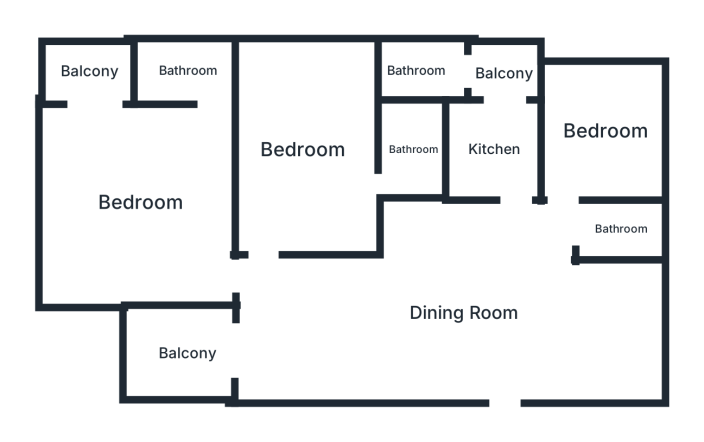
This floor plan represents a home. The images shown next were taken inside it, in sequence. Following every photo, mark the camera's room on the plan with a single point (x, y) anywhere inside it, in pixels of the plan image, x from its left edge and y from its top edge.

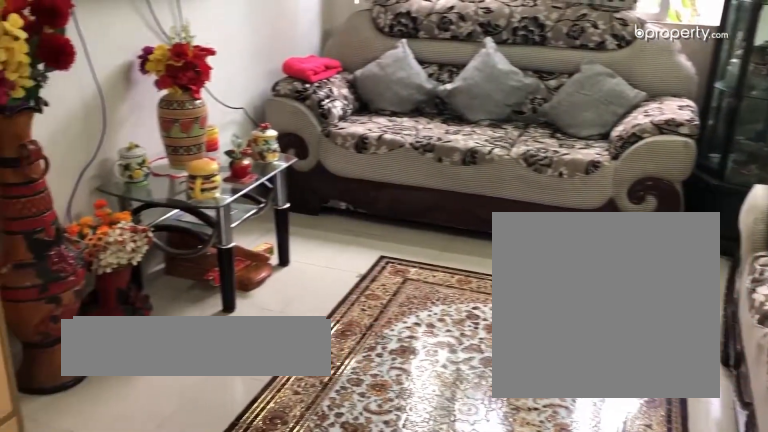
(479, 295)
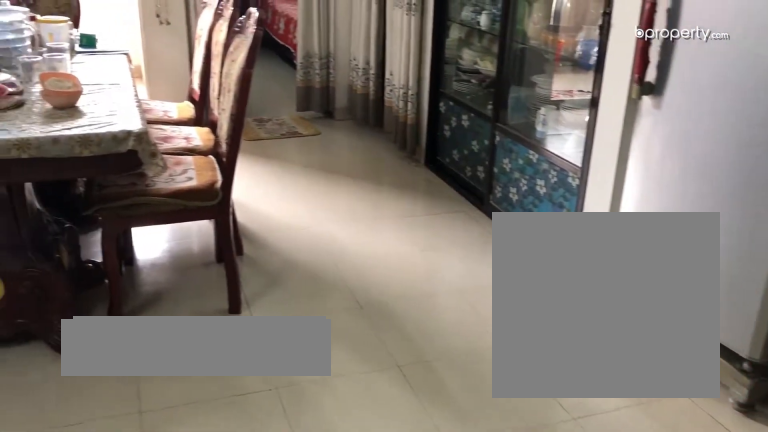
(479, 294)
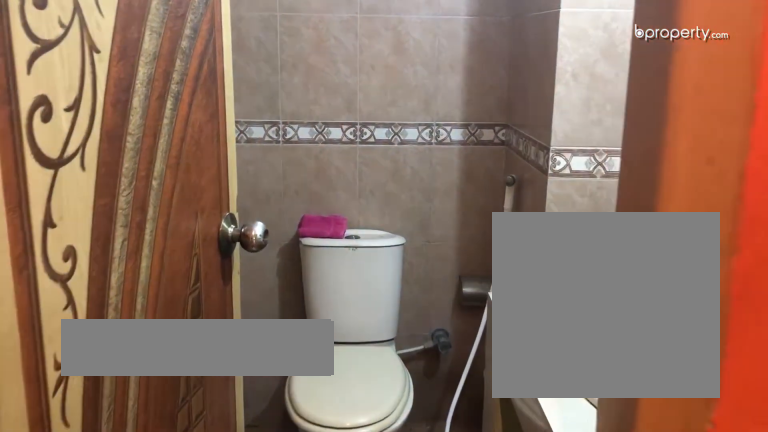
(618, 227)
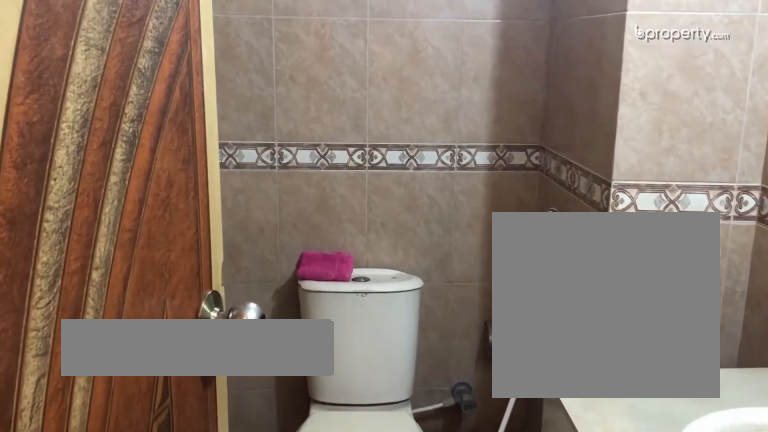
(618, 227)
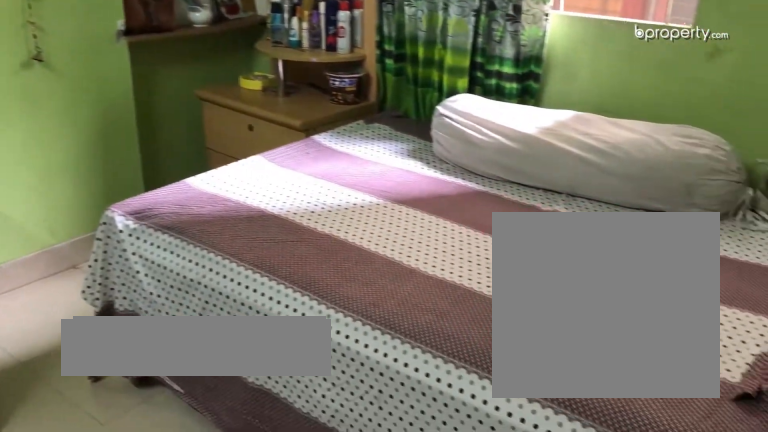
(603, 130)
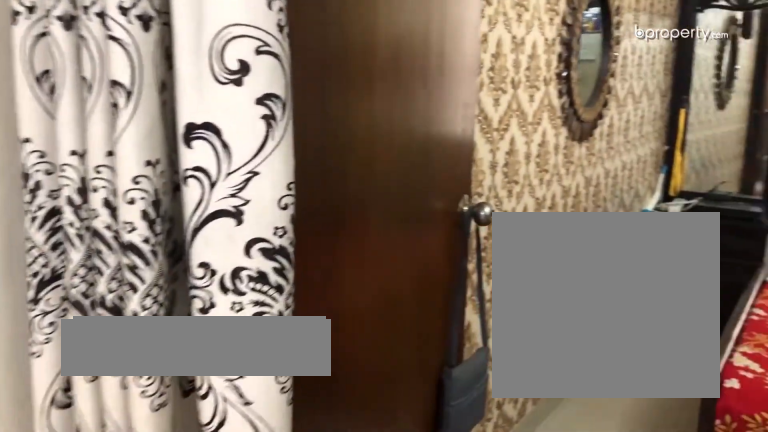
(310, 155)
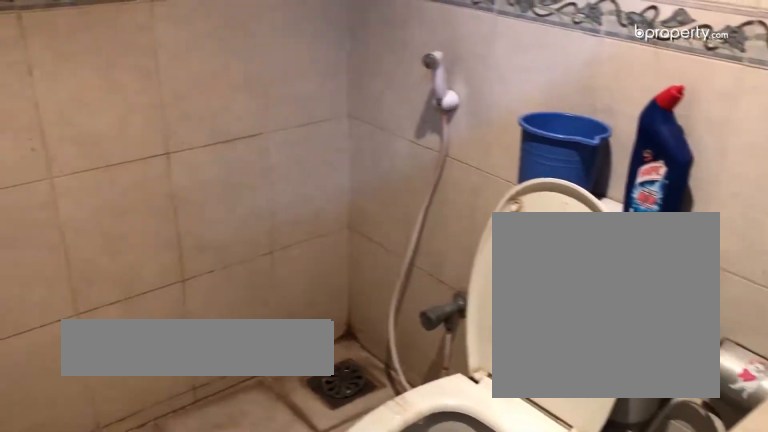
(414, 153)
